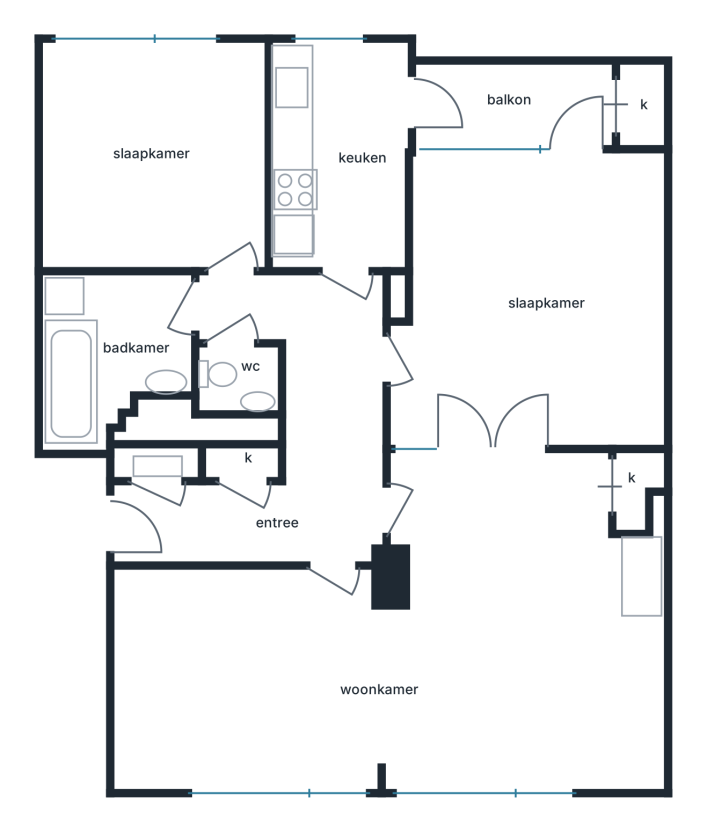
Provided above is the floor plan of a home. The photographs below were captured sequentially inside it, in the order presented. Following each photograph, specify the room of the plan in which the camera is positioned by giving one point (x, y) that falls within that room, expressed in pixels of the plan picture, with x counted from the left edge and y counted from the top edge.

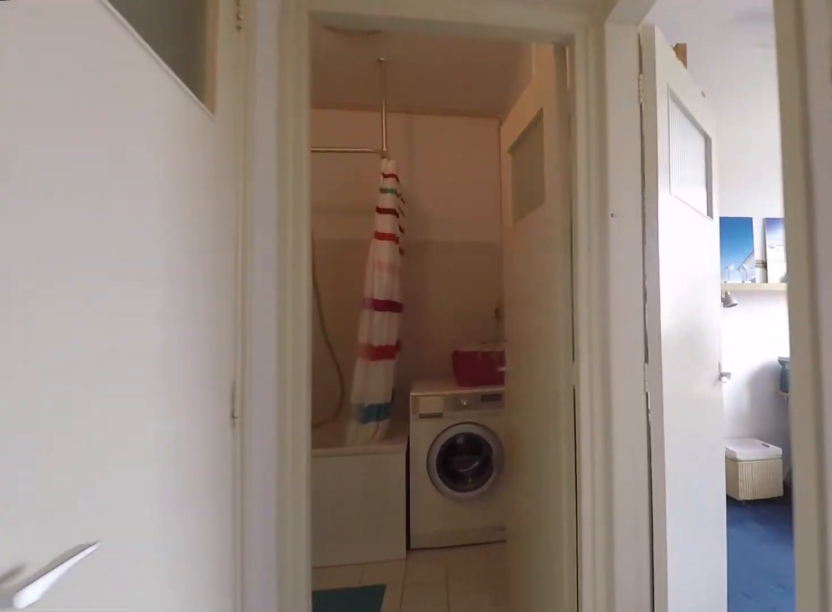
(305, 481)
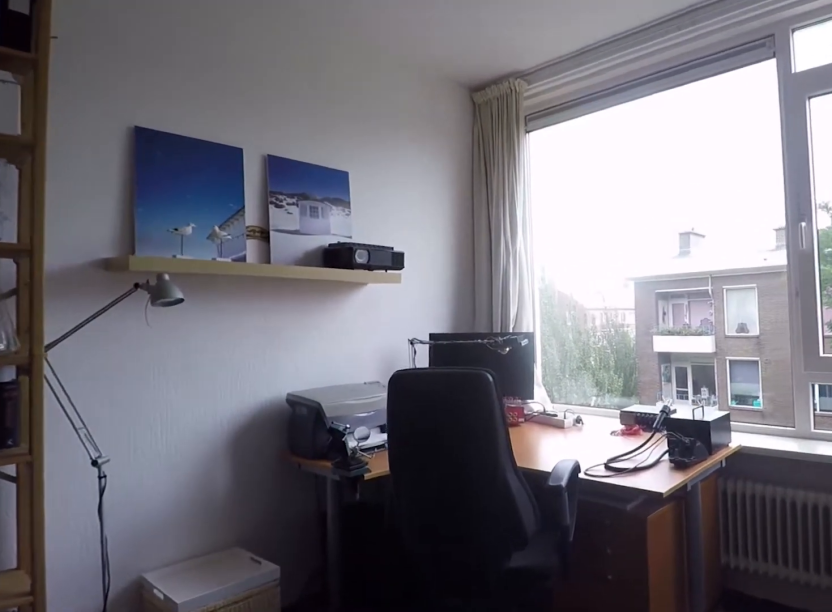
(157, 156)
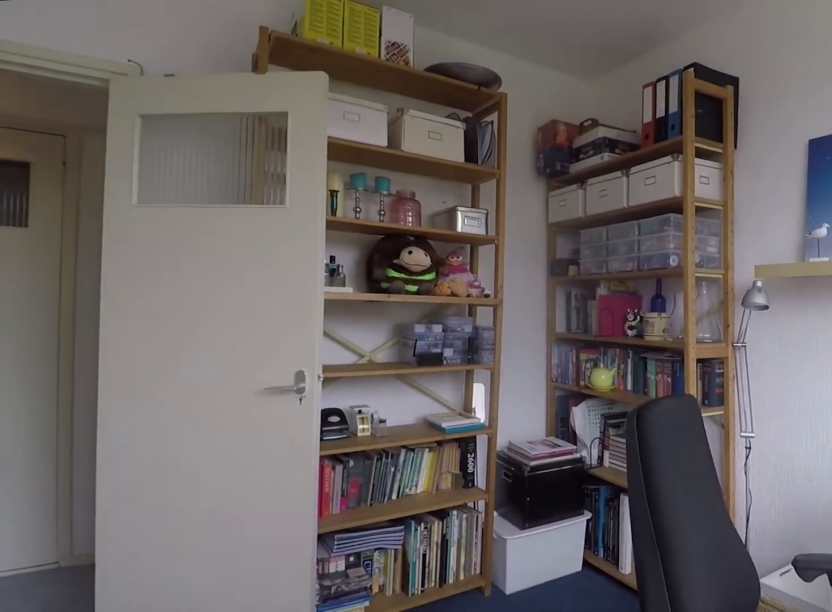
(157, 156)
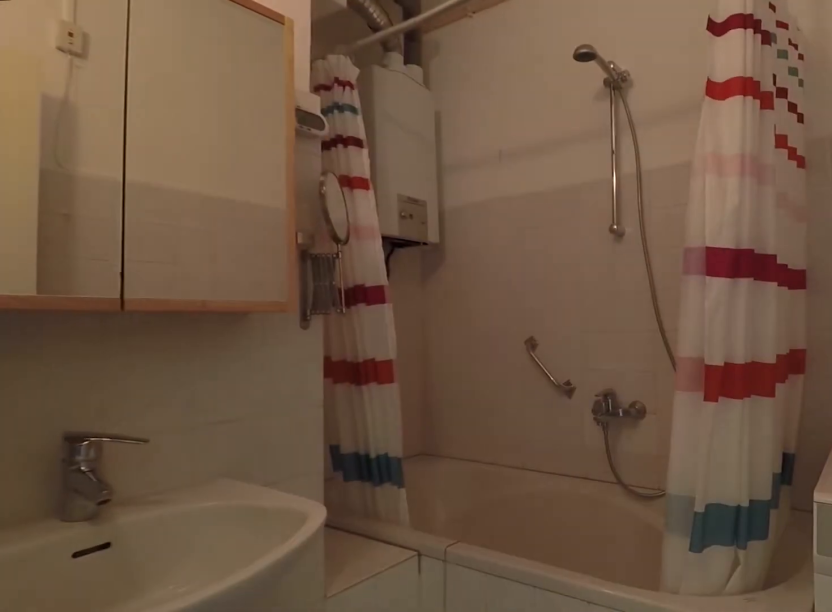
(74, 366)
